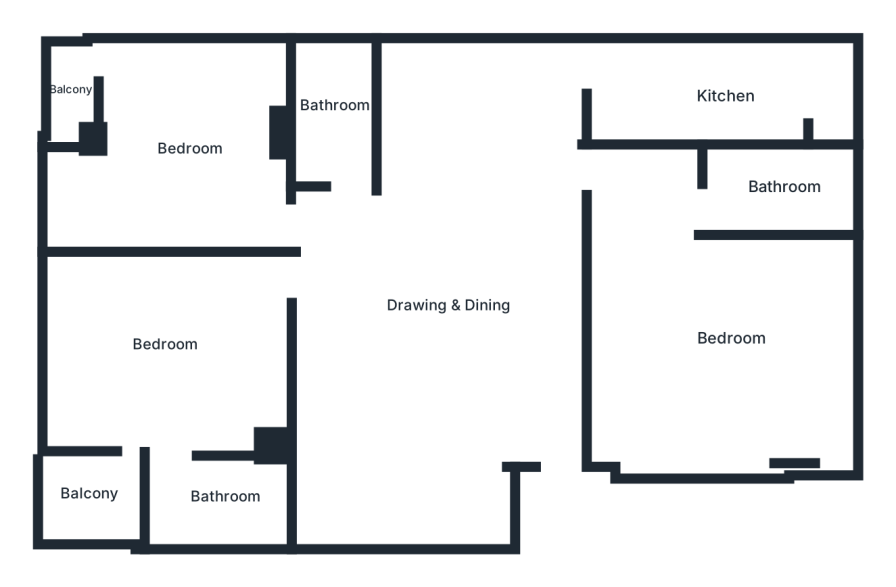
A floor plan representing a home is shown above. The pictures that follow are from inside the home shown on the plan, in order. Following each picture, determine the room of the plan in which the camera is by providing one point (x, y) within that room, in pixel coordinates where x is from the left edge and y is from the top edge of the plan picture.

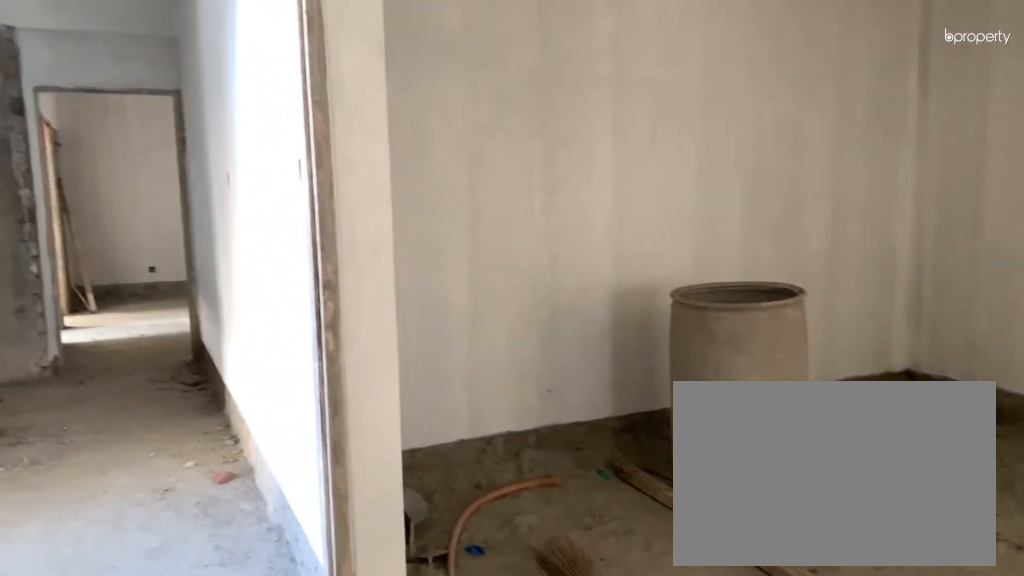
(450, 304)
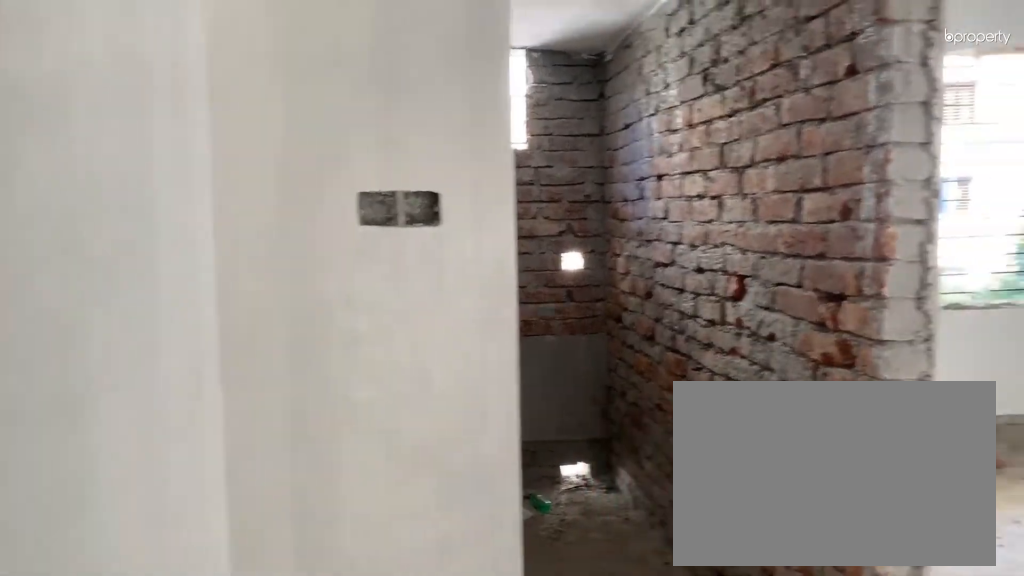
(731, 337)
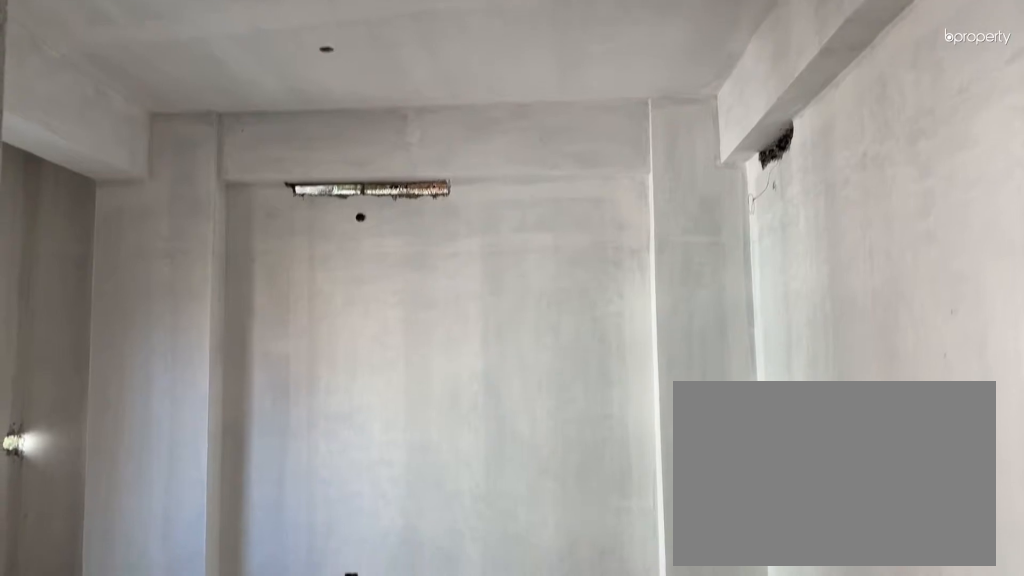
(731, 337)
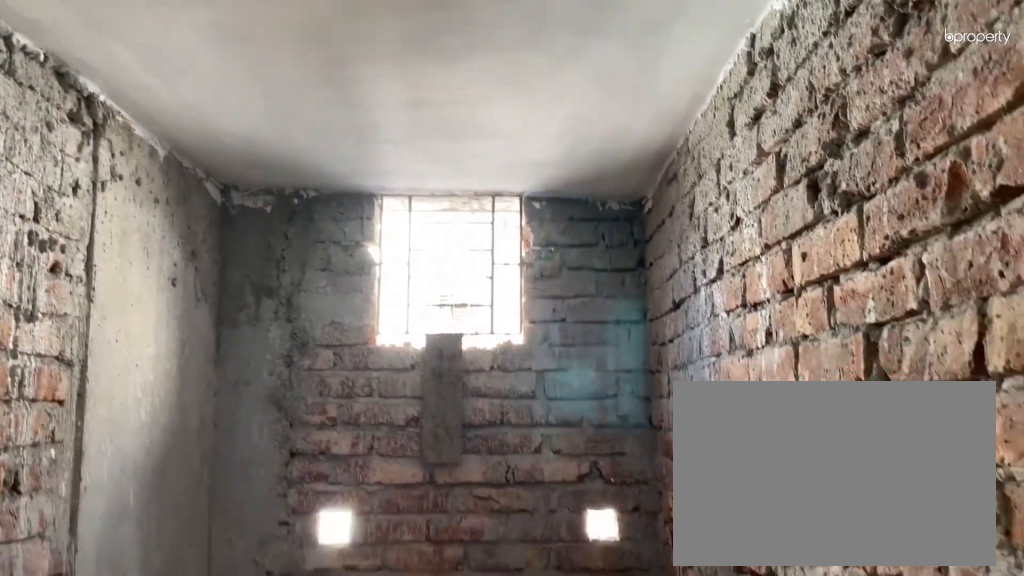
(787, 183)
